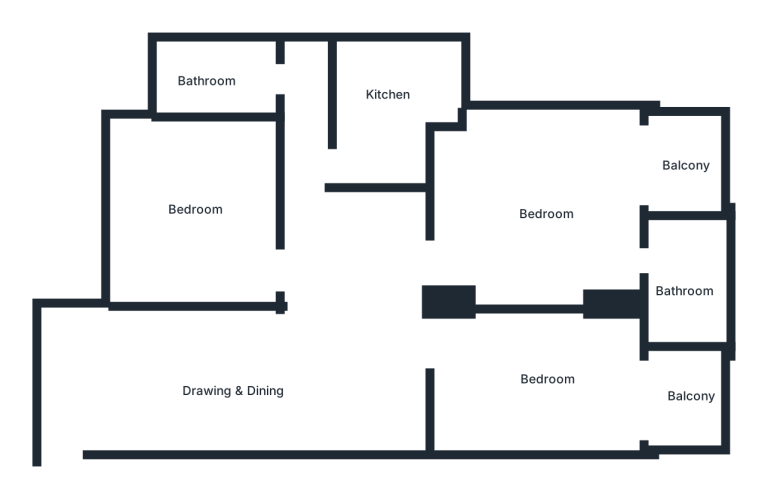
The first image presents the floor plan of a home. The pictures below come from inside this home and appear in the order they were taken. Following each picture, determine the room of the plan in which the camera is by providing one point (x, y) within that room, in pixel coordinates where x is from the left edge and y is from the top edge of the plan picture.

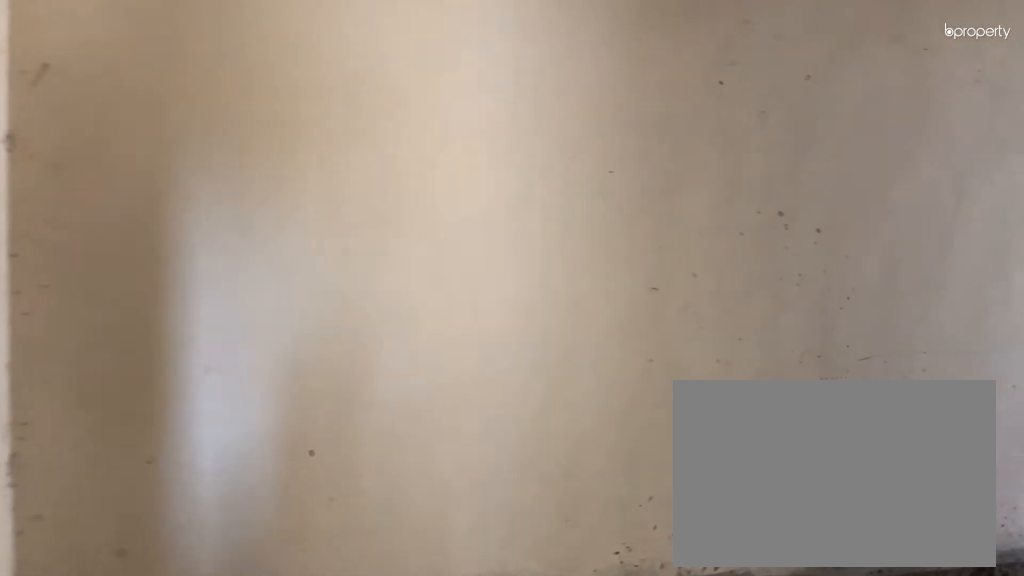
(82, 377)
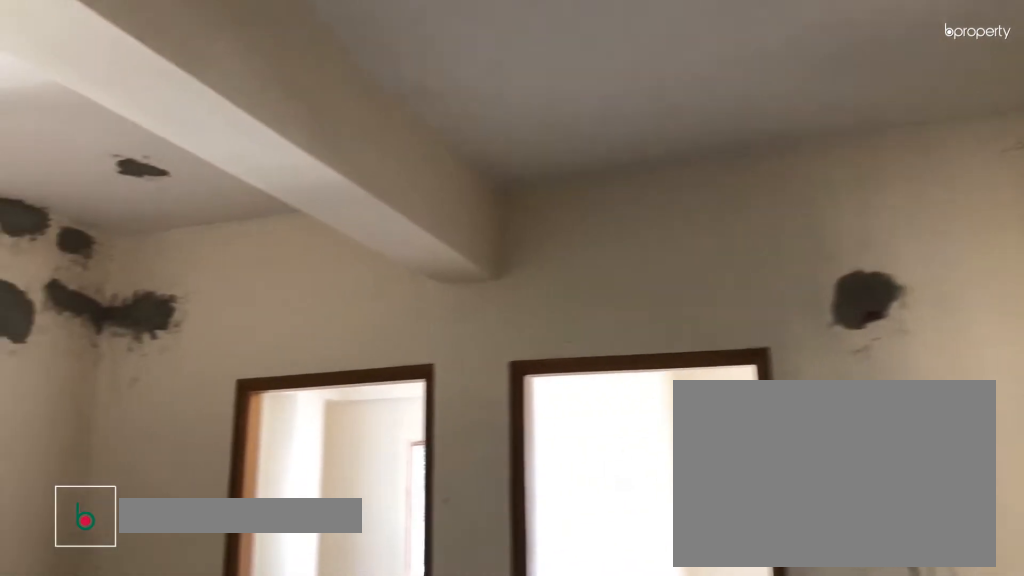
(327, 375)
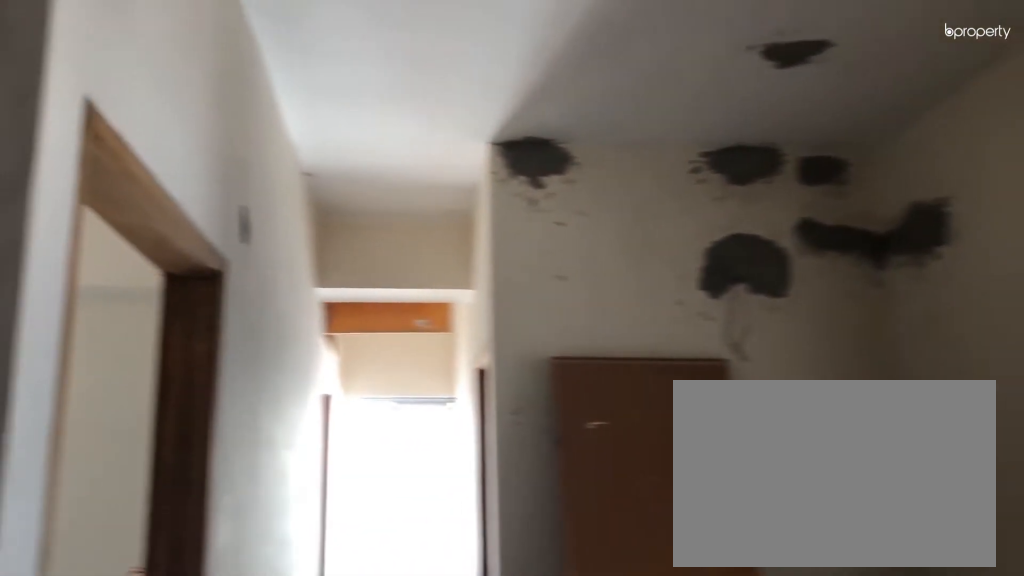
(327, 375)
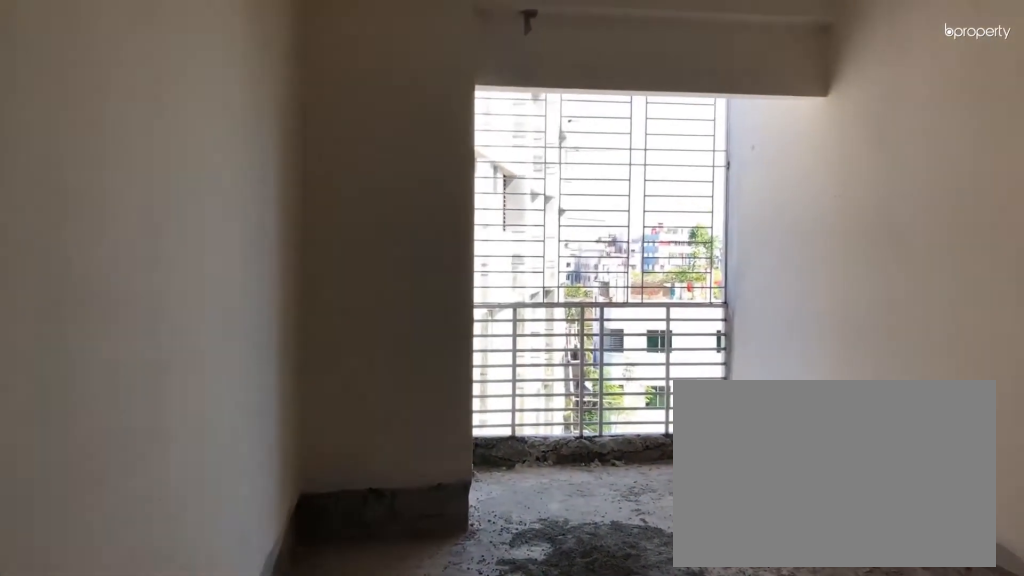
(472, 352)
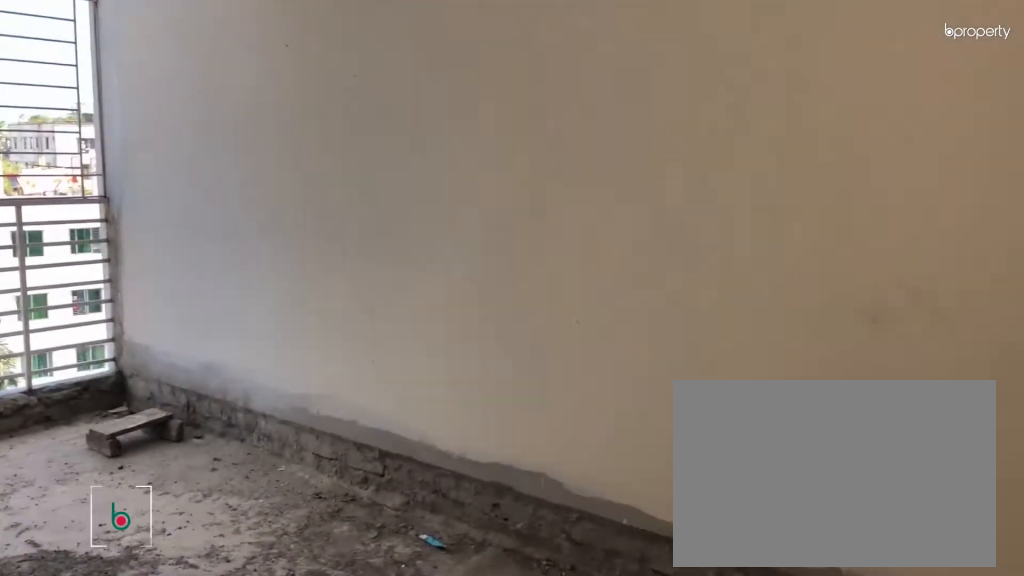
(568, 369)
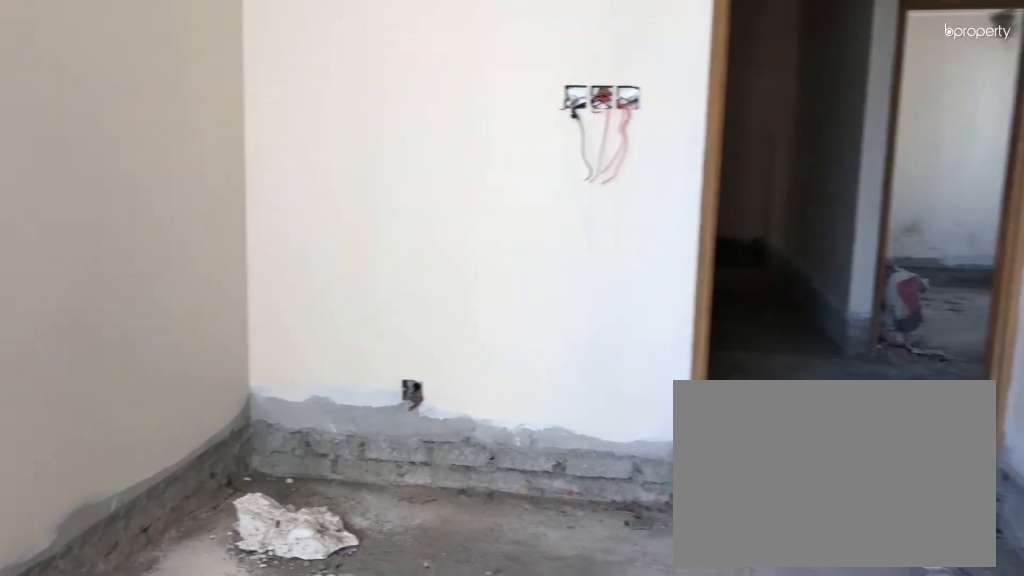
(568, 369)
